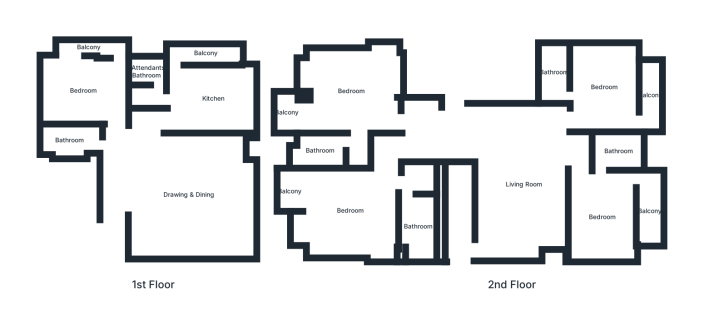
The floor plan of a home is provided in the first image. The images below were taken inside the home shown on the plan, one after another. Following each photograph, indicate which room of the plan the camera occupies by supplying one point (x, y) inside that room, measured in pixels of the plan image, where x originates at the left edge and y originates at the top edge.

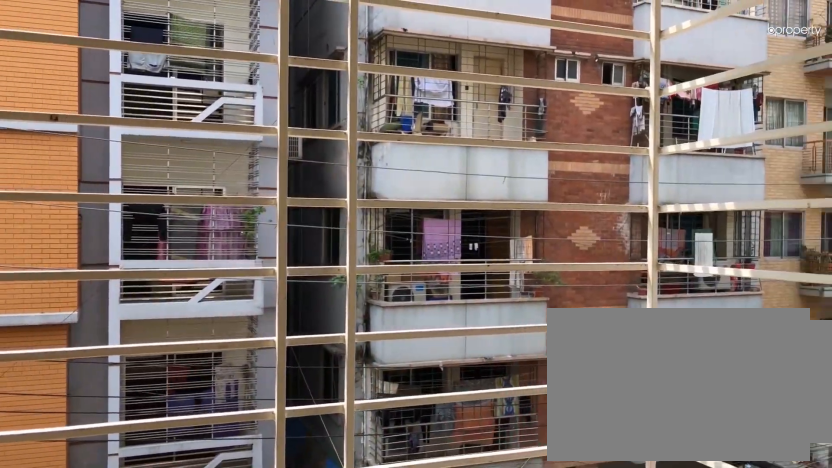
(283, 112)
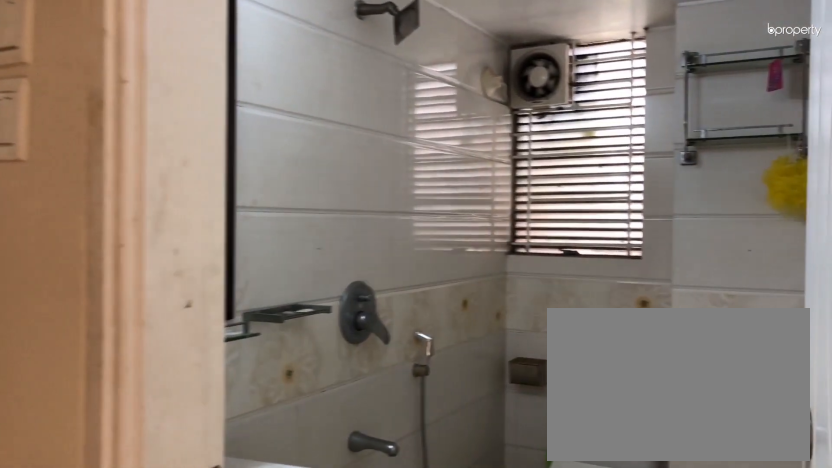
(349, 142)
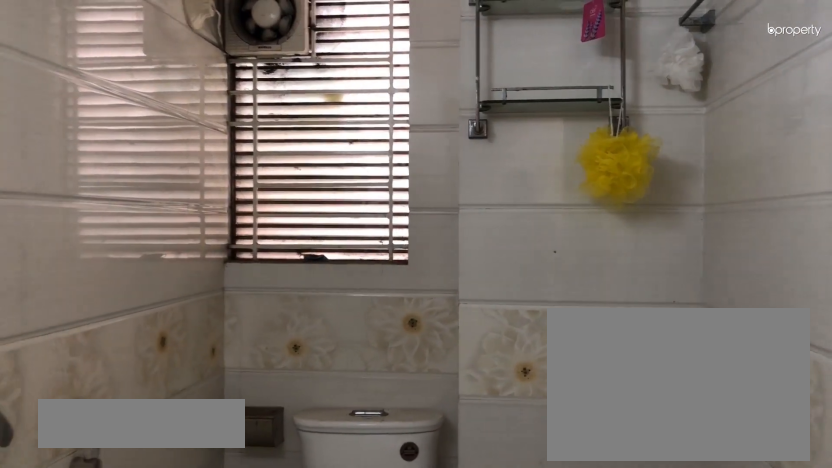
(319, 150)
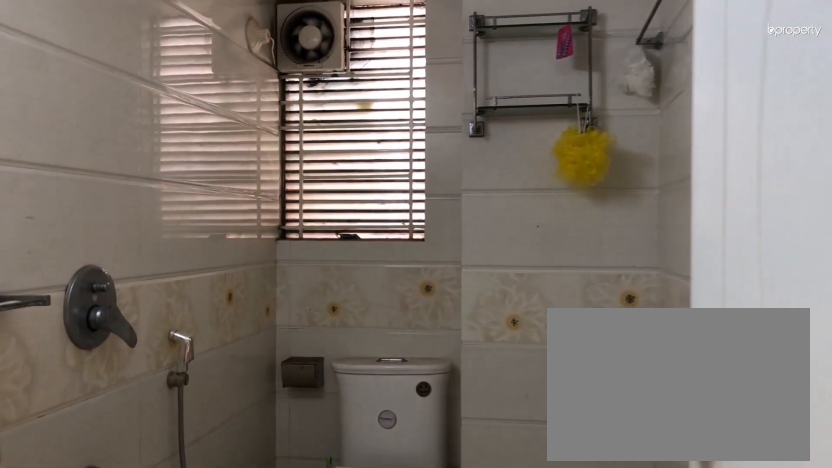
(319, 150)
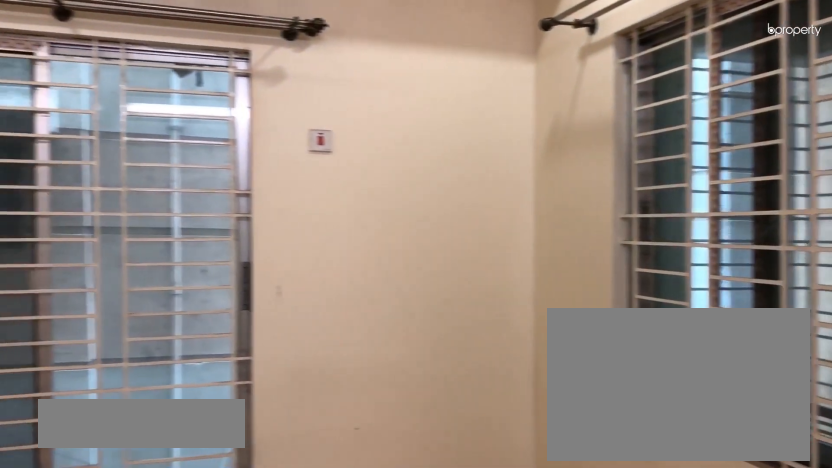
(604, 87)
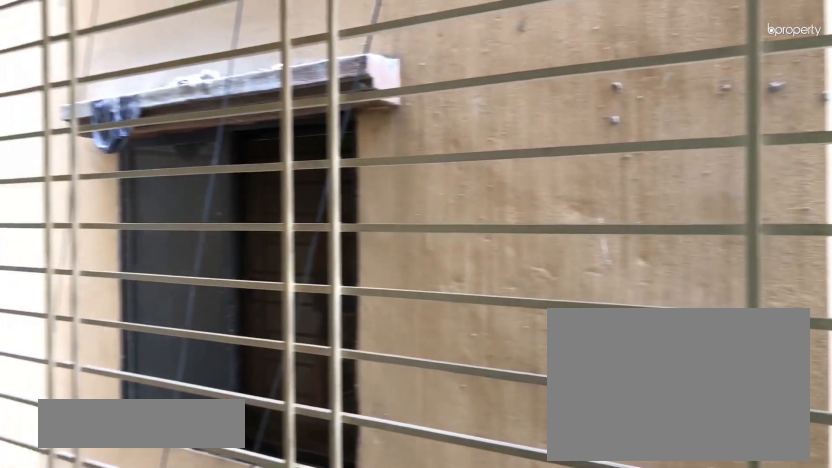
(650, 94)
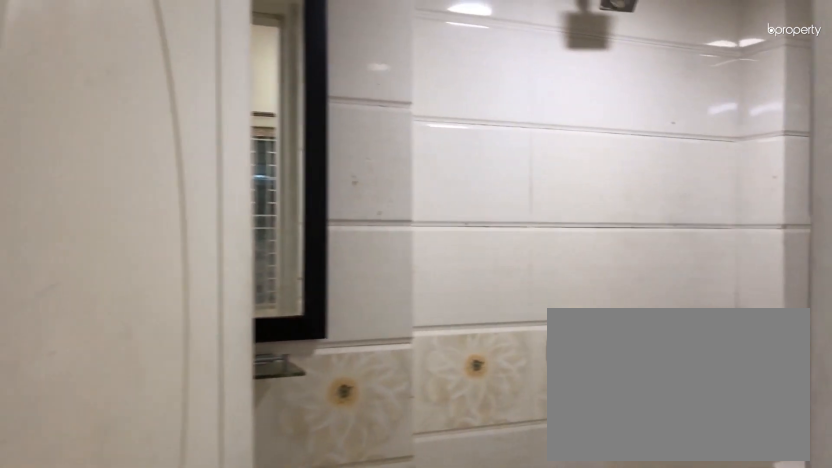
(554, 72)
